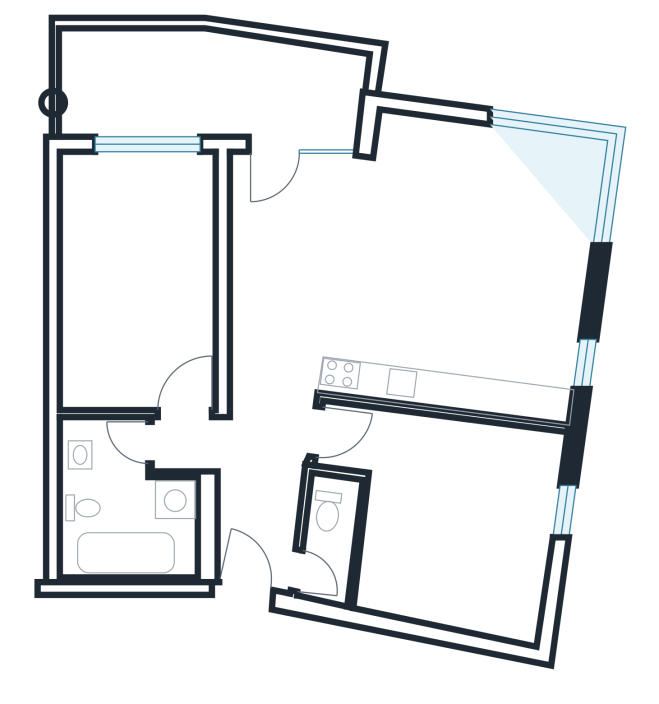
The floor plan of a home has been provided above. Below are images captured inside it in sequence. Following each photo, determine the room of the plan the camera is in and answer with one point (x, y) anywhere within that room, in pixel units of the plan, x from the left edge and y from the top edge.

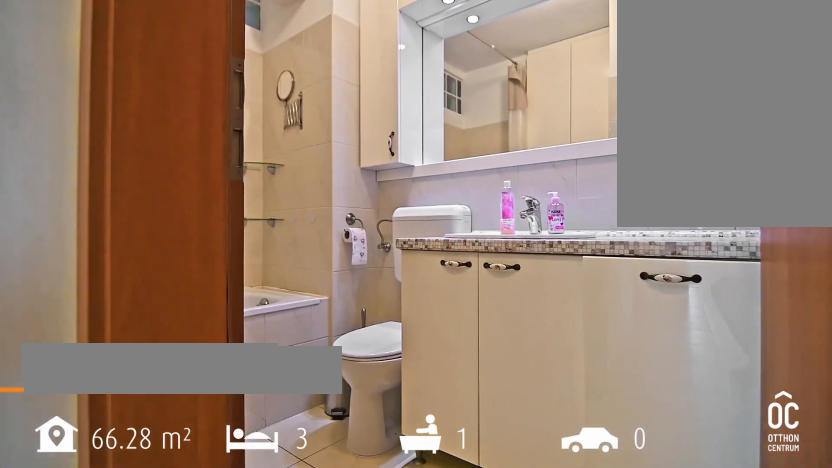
(119, 500)
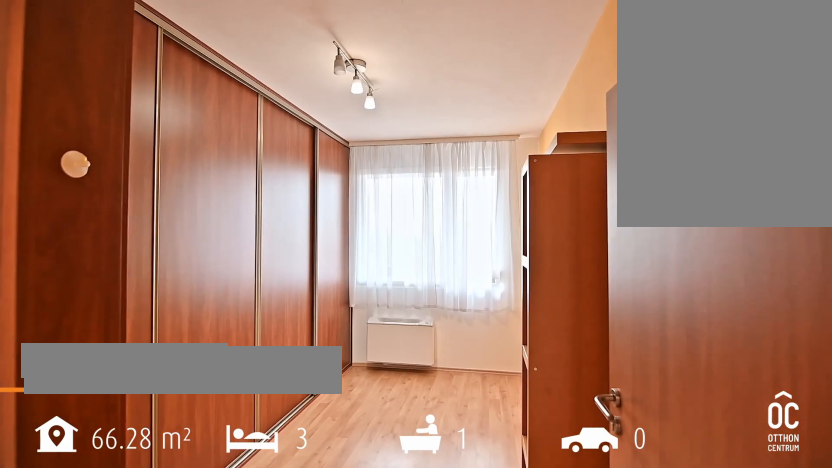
(135, 275)
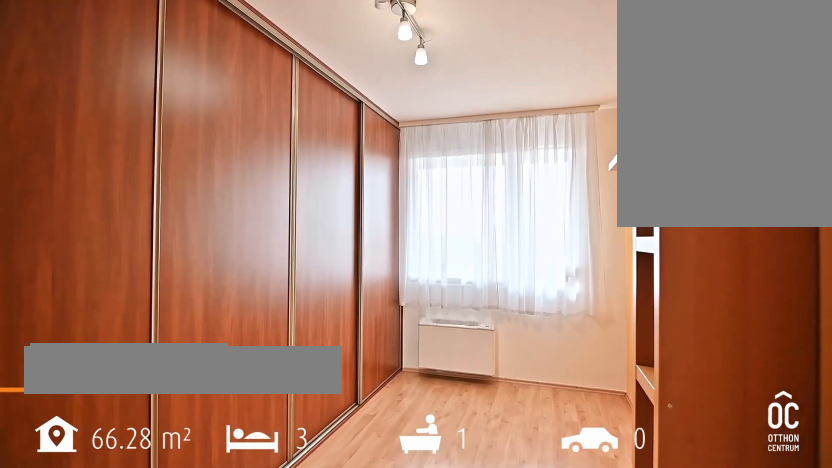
(135, 275)
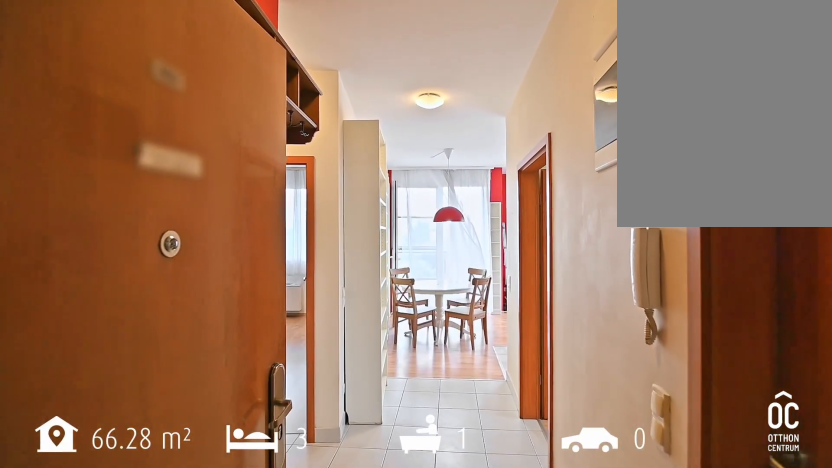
(256, 457)
